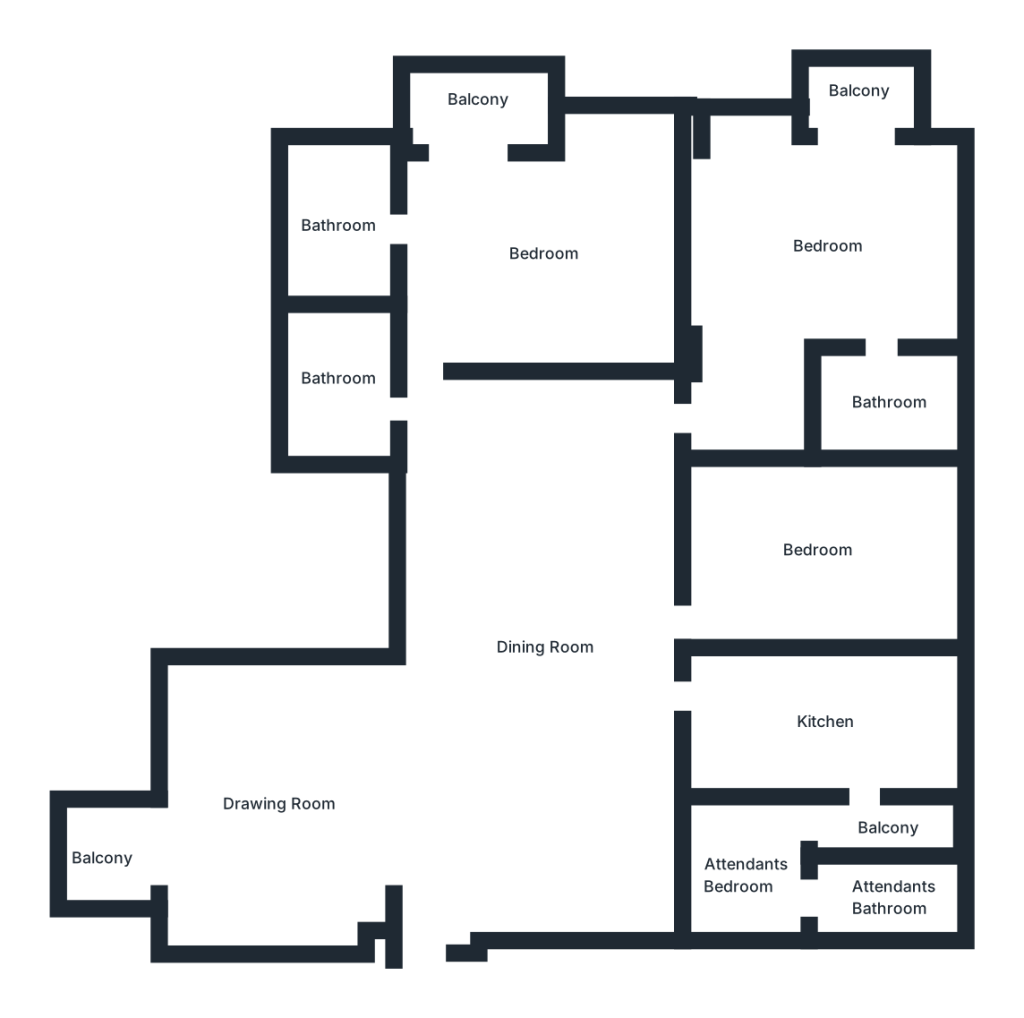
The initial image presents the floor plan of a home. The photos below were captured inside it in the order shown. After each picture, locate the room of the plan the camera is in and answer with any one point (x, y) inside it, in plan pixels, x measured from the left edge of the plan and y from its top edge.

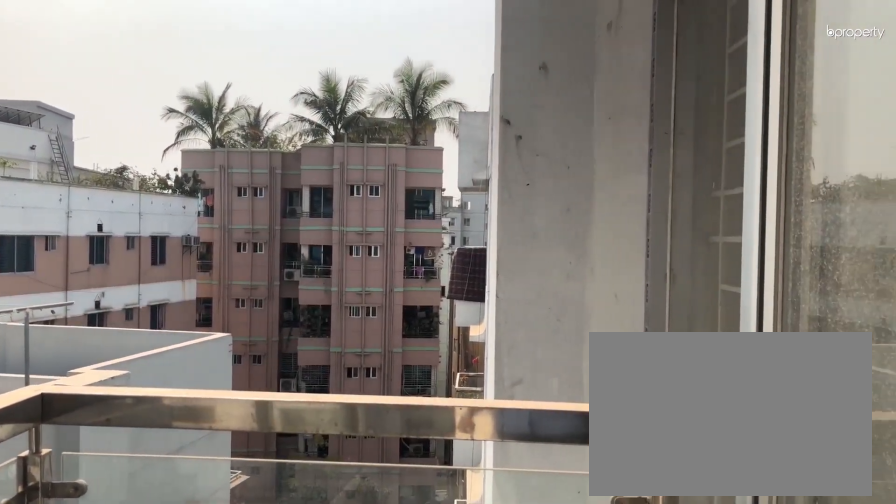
(859, 90)
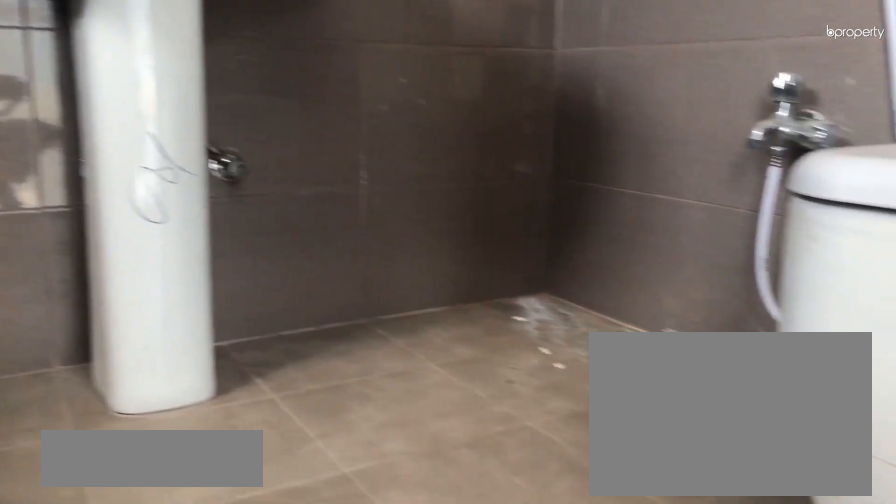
(889, 405)
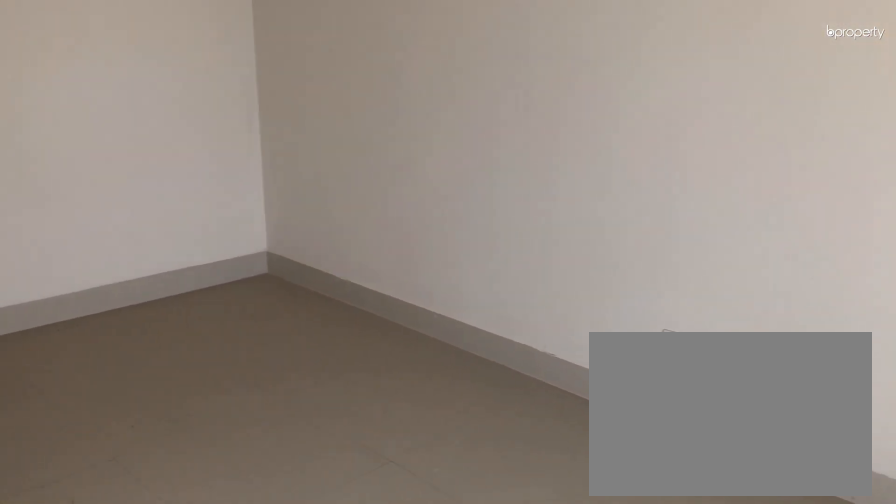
(820, 552)
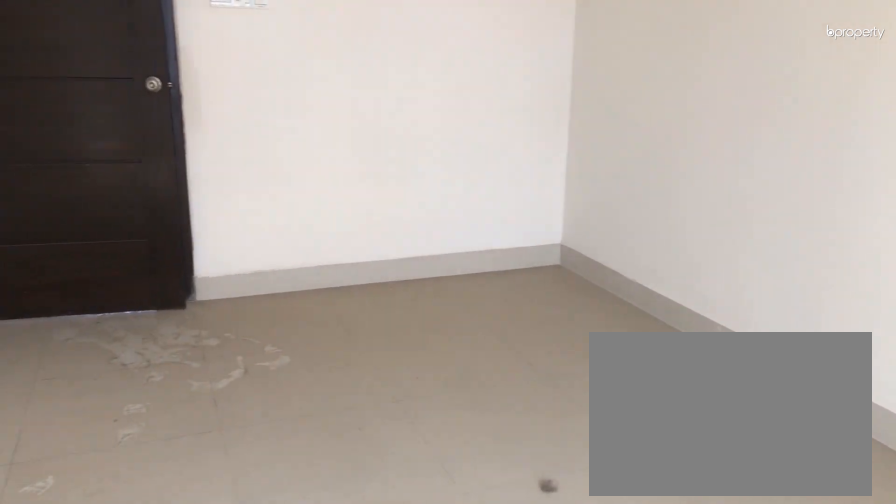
(820, 552)
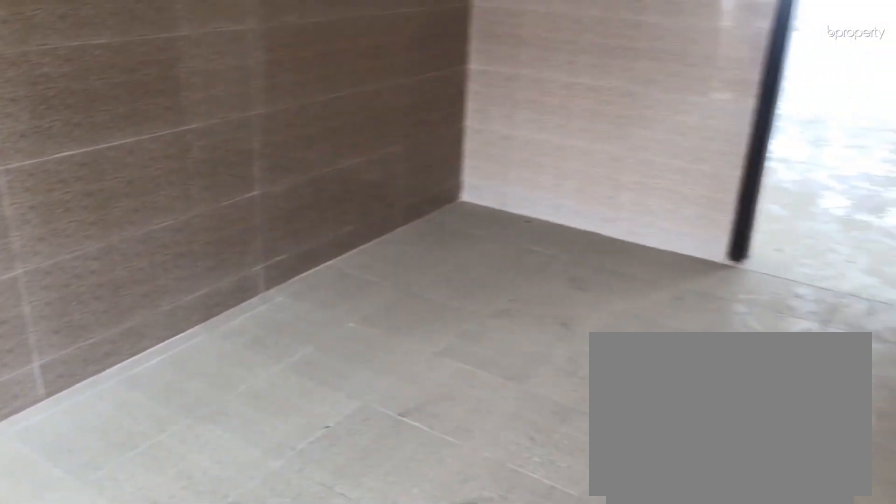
(823, 723)
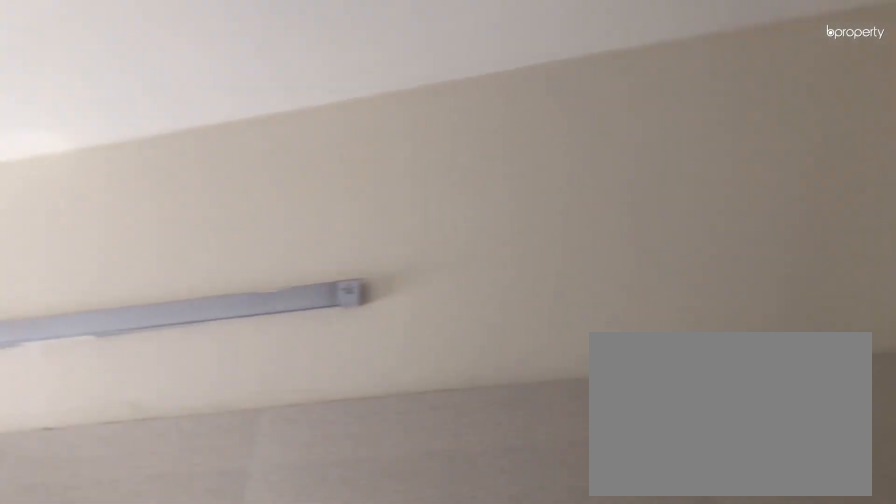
(823, 723)
